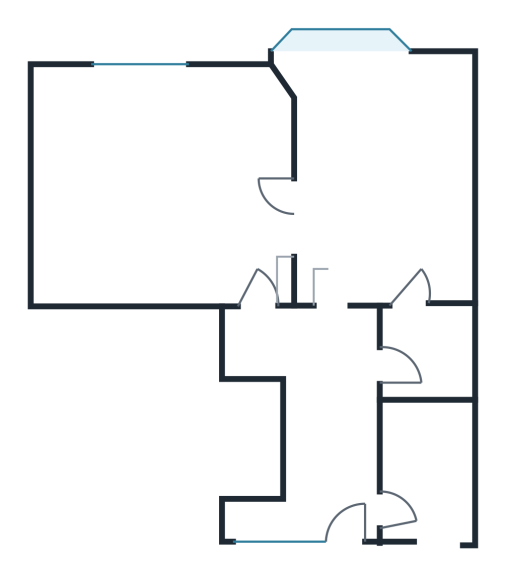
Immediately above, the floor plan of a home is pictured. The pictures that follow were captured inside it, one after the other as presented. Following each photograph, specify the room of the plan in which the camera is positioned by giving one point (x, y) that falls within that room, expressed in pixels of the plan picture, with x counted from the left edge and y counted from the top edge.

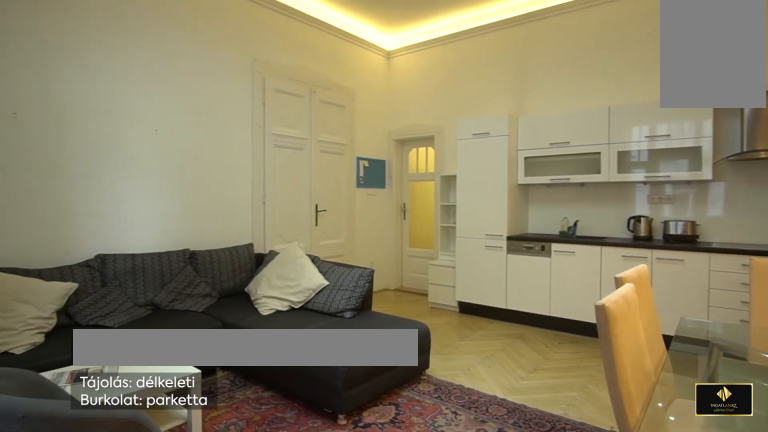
(168, 208)
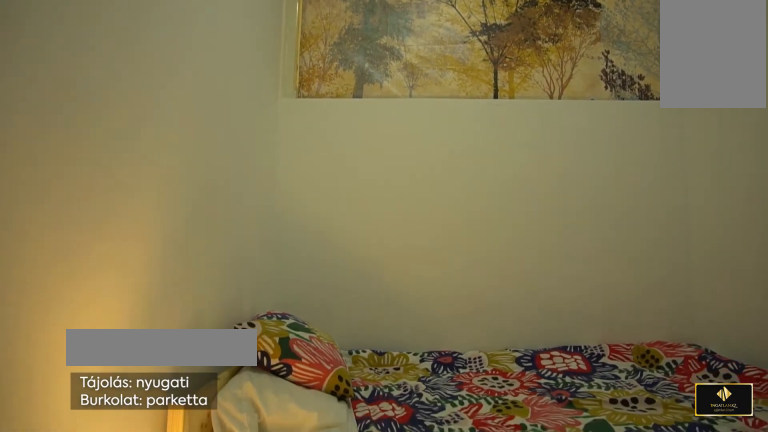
(434, 458)
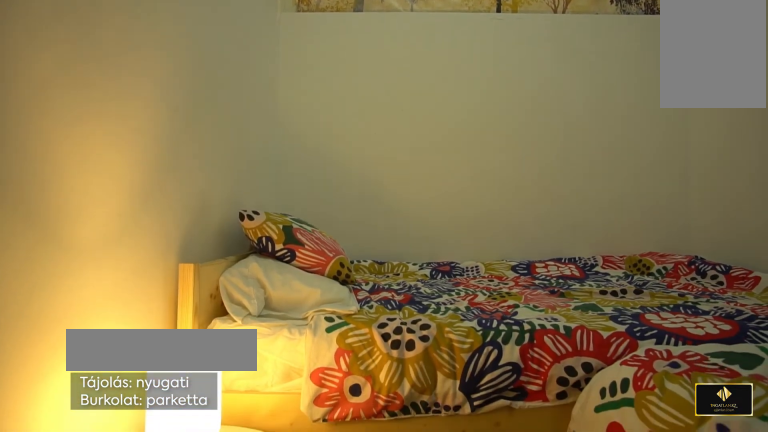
(434, 457)
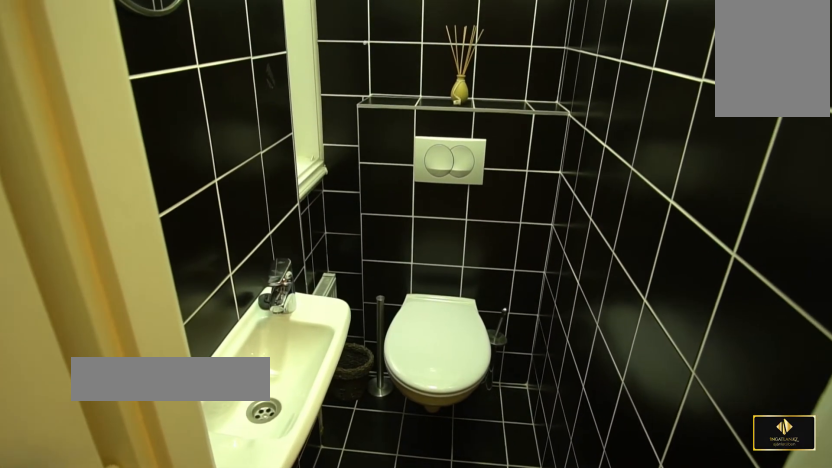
(253, 512)
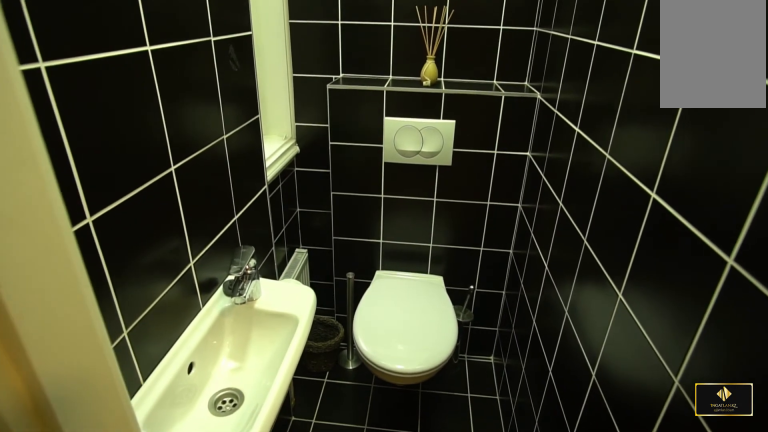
(253, 512)
